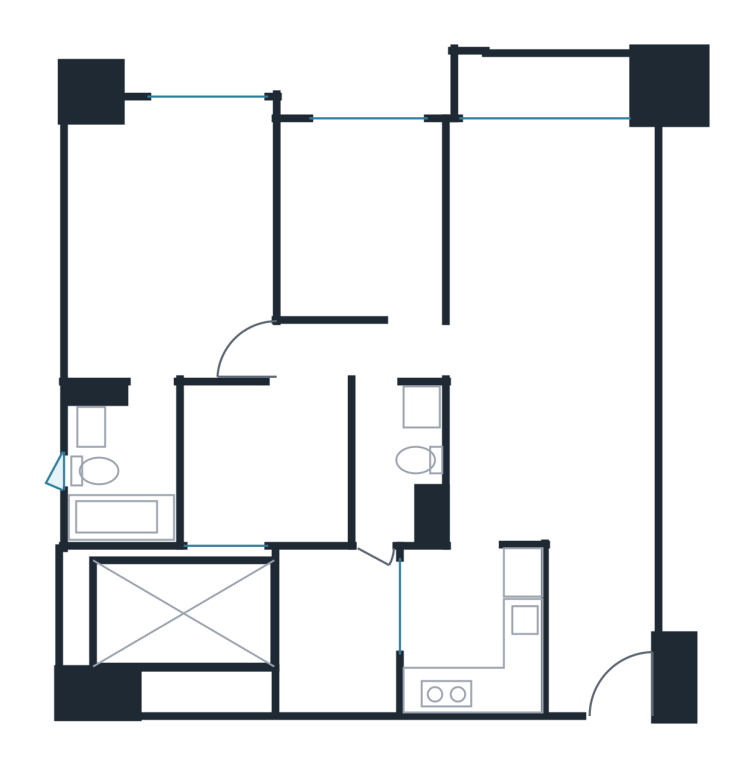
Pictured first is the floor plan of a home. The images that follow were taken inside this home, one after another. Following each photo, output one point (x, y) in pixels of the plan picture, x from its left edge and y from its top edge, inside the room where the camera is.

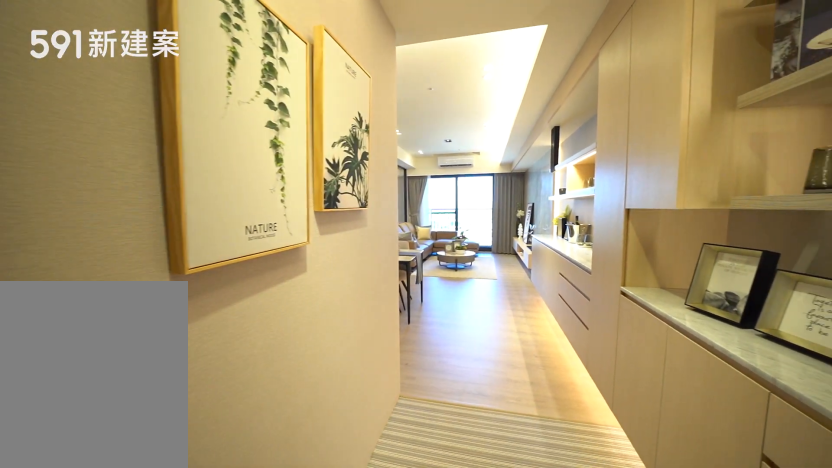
(600, 669)
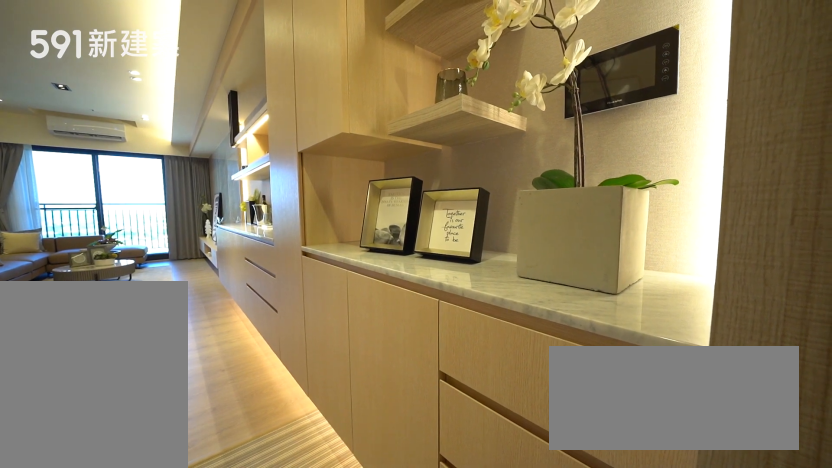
(600, 669)
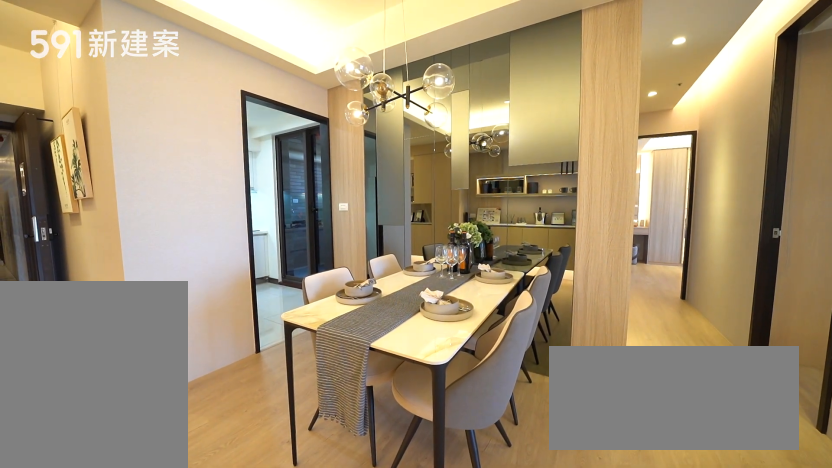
(522, 434)
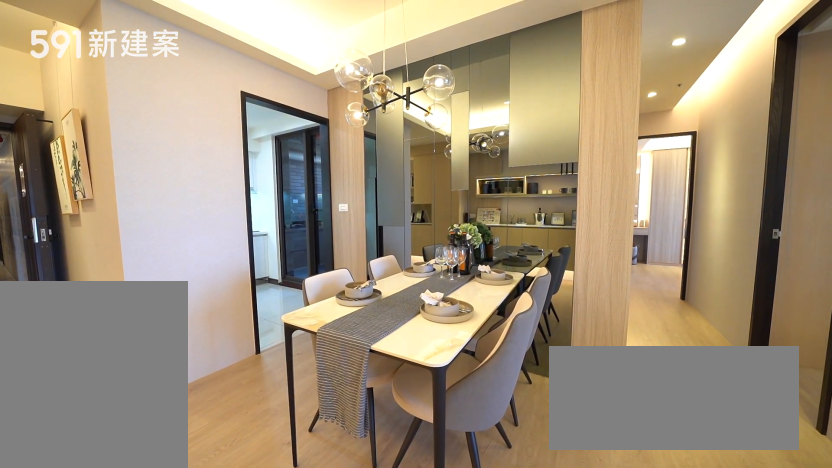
(522, 434)
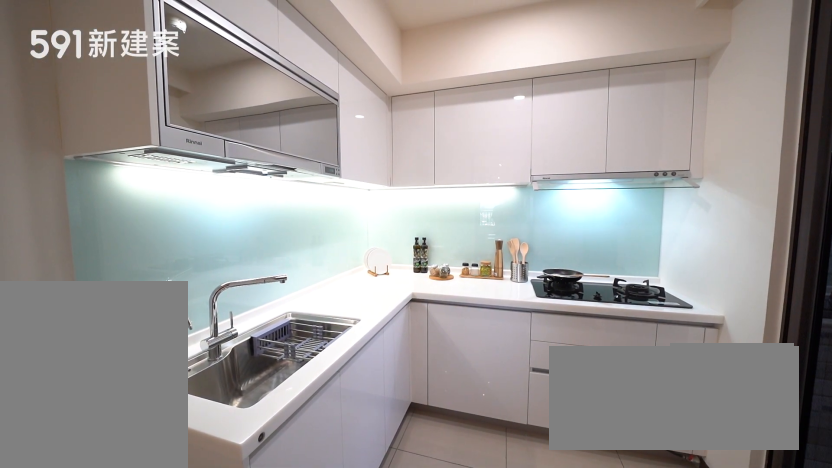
(472, 632)
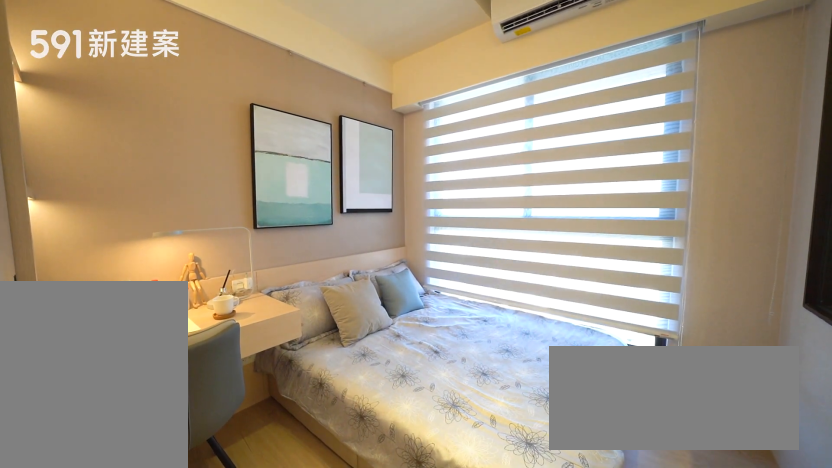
(362, 214)
